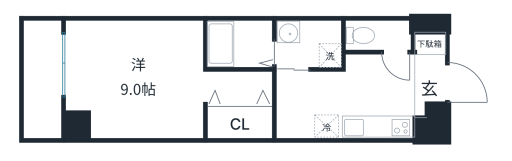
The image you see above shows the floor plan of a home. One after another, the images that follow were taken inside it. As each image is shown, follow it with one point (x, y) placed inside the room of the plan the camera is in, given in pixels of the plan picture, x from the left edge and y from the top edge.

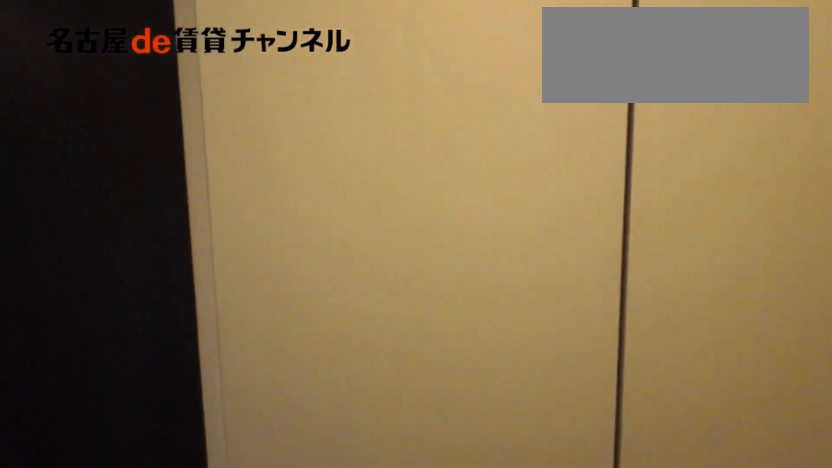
(429, 75)
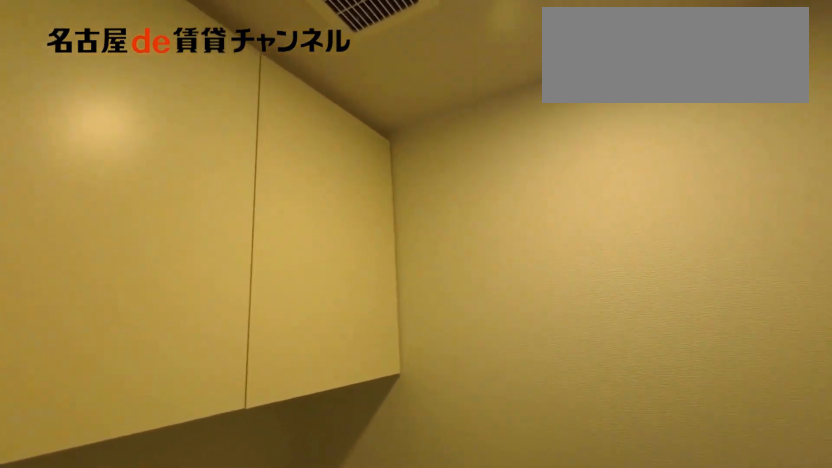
(378, 35)
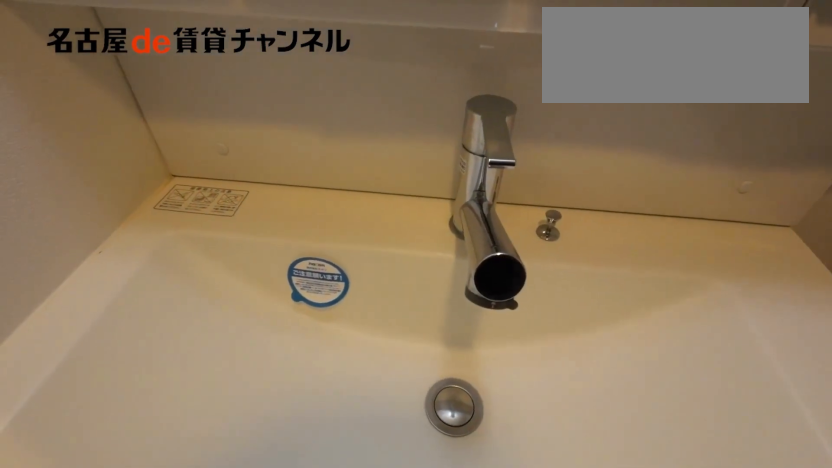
(310, 44)
